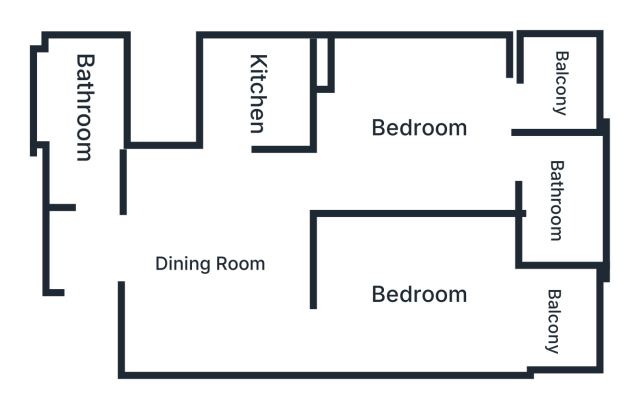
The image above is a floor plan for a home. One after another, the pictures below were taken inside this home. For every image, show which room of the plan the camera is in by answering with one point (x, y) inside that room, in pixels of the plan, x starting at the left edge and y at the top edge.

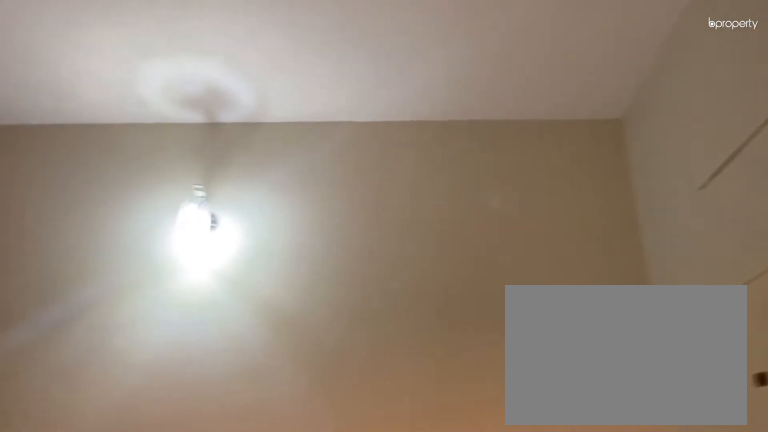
(207, 263)
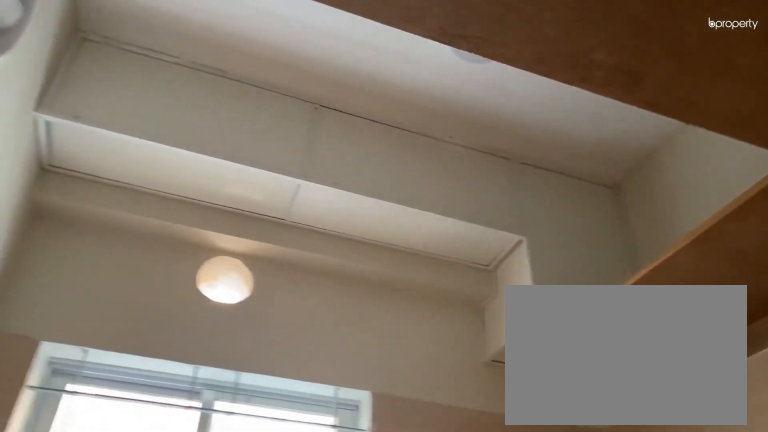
(261, 92)
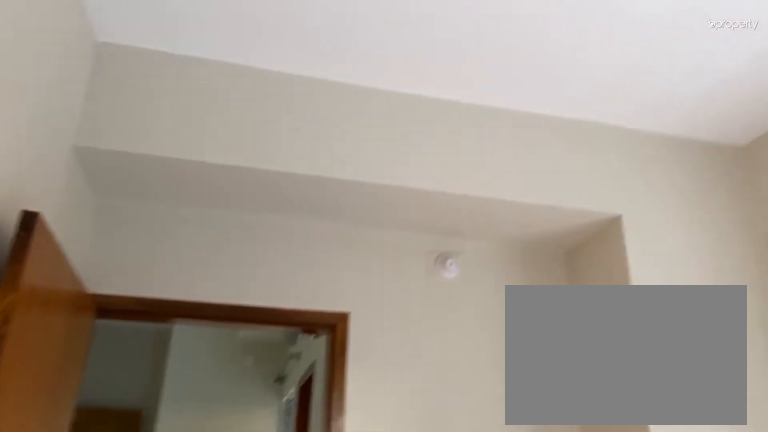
(417, 127)
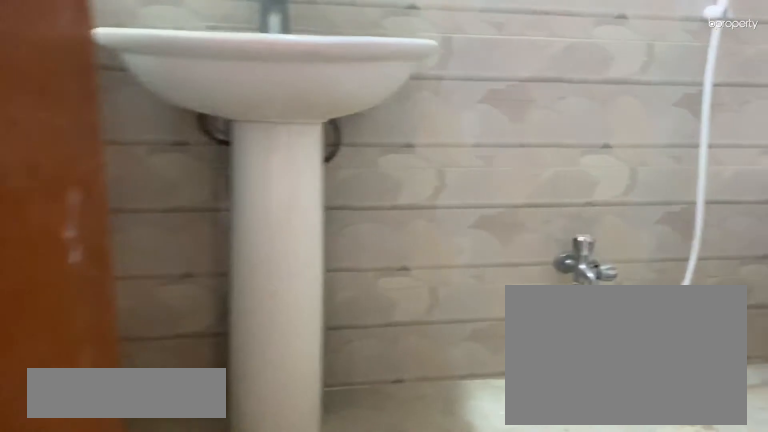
(560, 212)
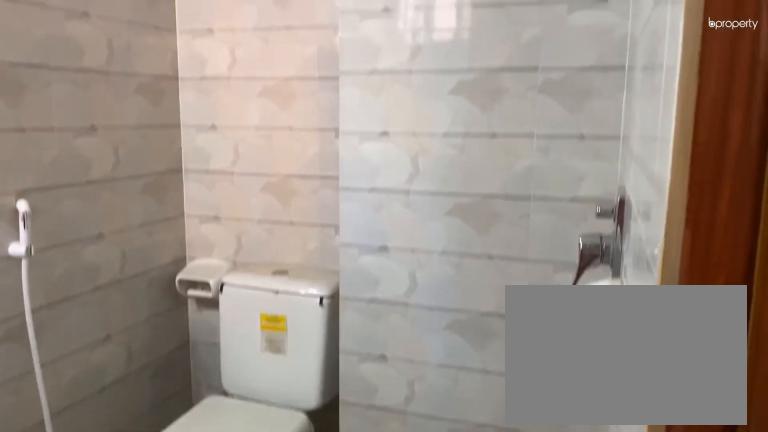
(560, 212)
